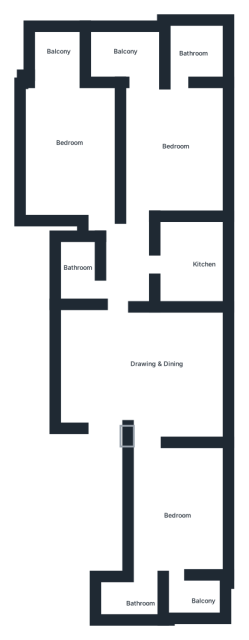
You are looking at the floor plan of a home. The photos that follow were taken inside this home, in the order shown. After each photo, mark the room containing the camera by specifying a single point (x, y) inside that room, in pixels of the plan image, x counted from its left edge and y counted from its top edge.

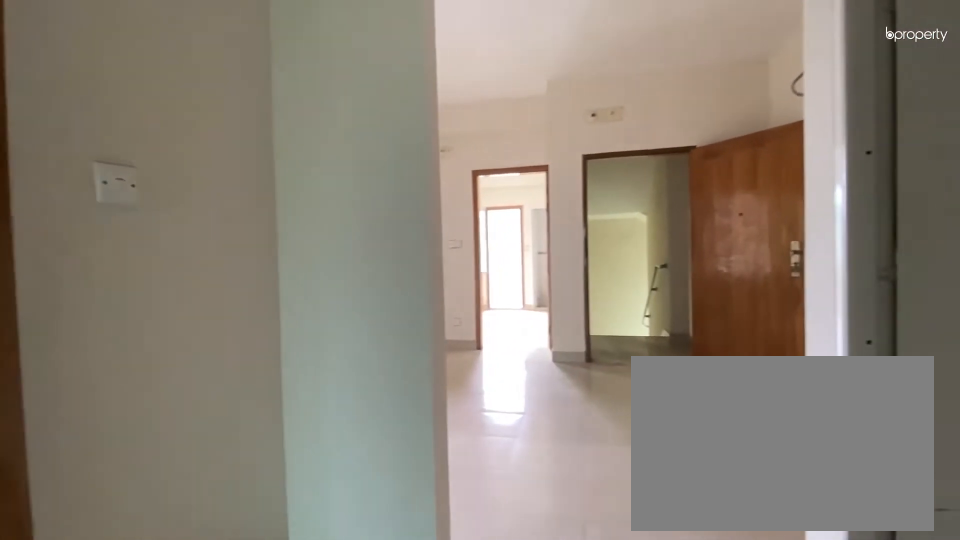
(147, 352)
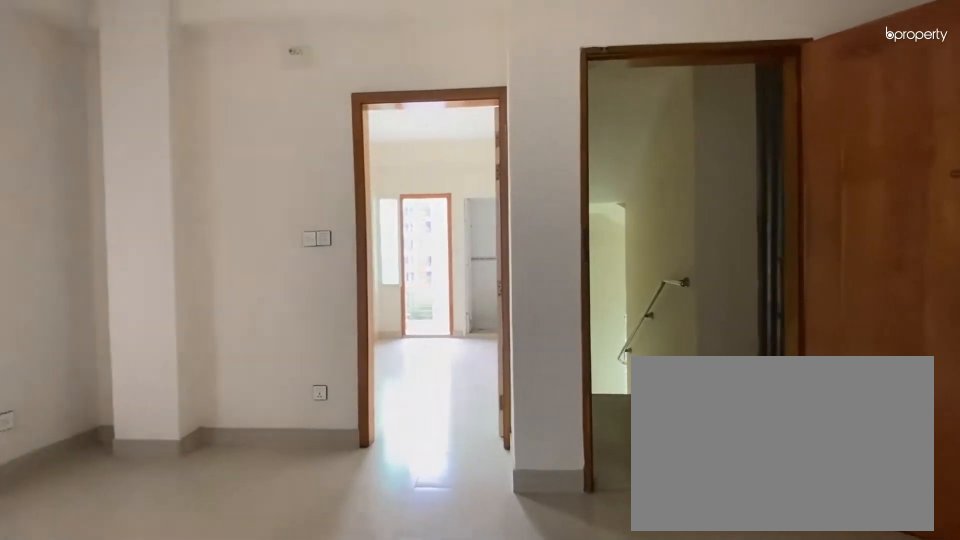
(147, 352)
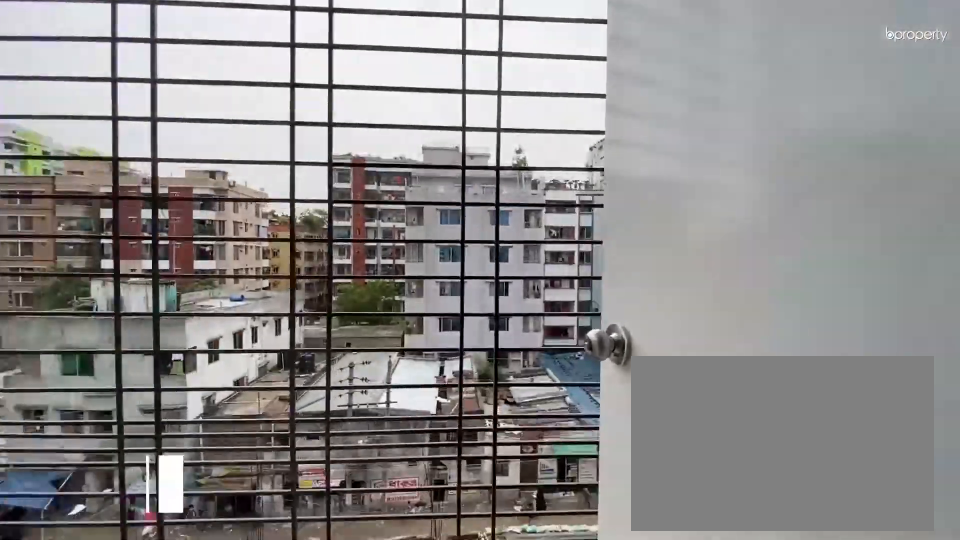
(175, 591)
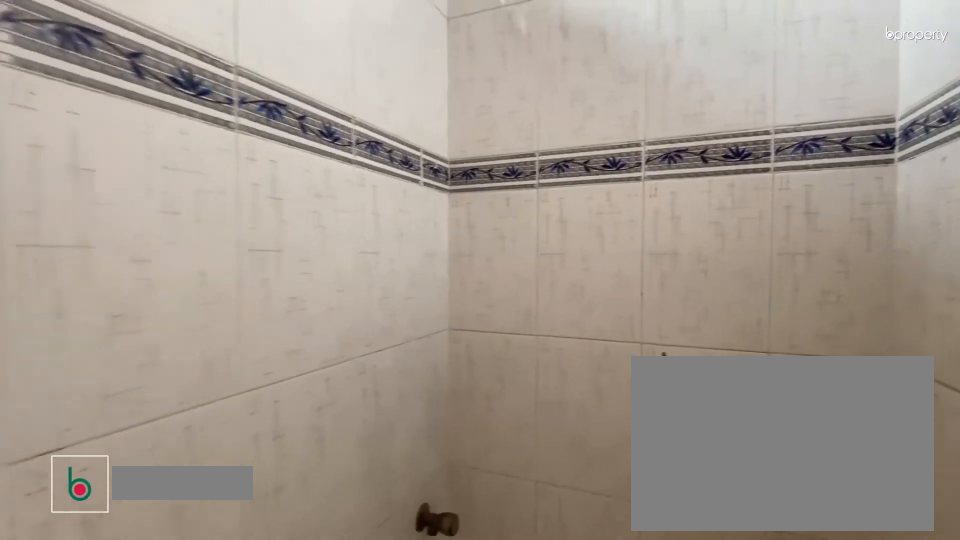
(128, 605)
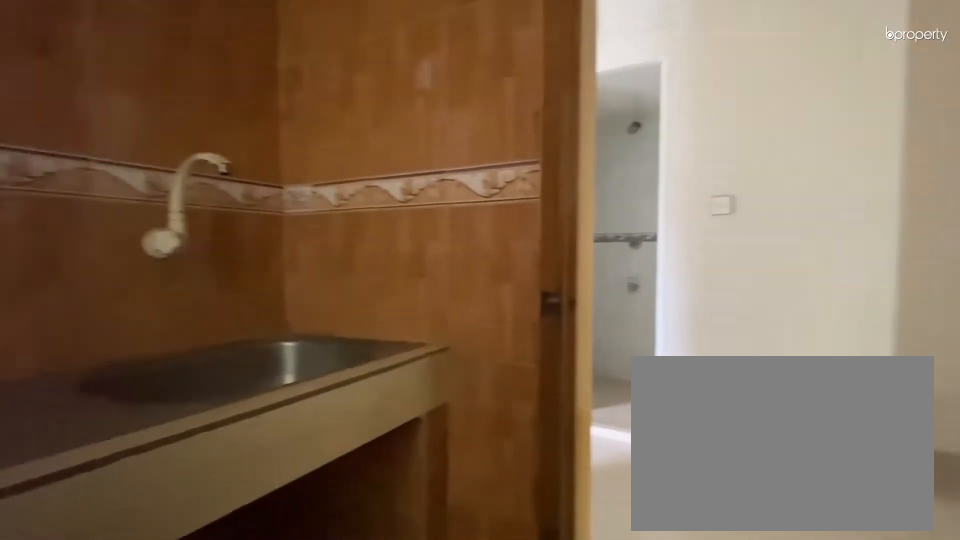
(199, 260)
